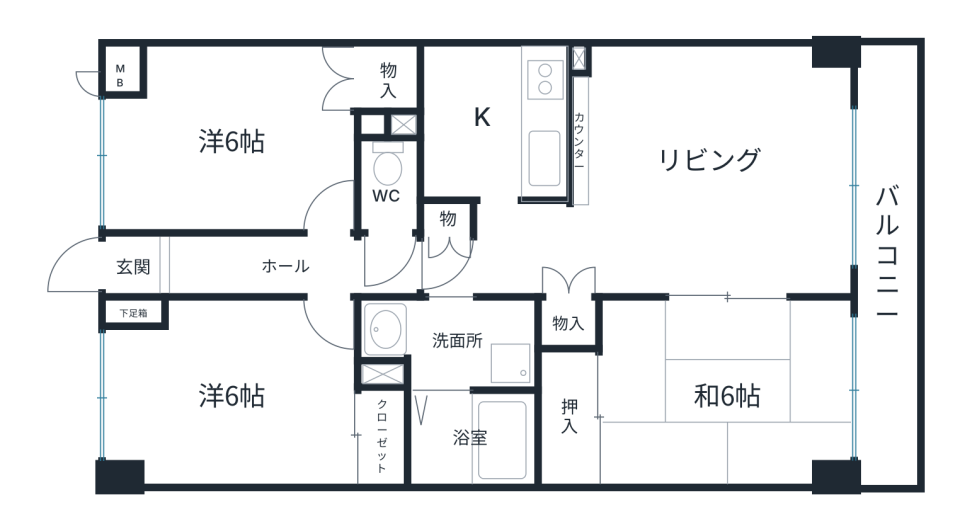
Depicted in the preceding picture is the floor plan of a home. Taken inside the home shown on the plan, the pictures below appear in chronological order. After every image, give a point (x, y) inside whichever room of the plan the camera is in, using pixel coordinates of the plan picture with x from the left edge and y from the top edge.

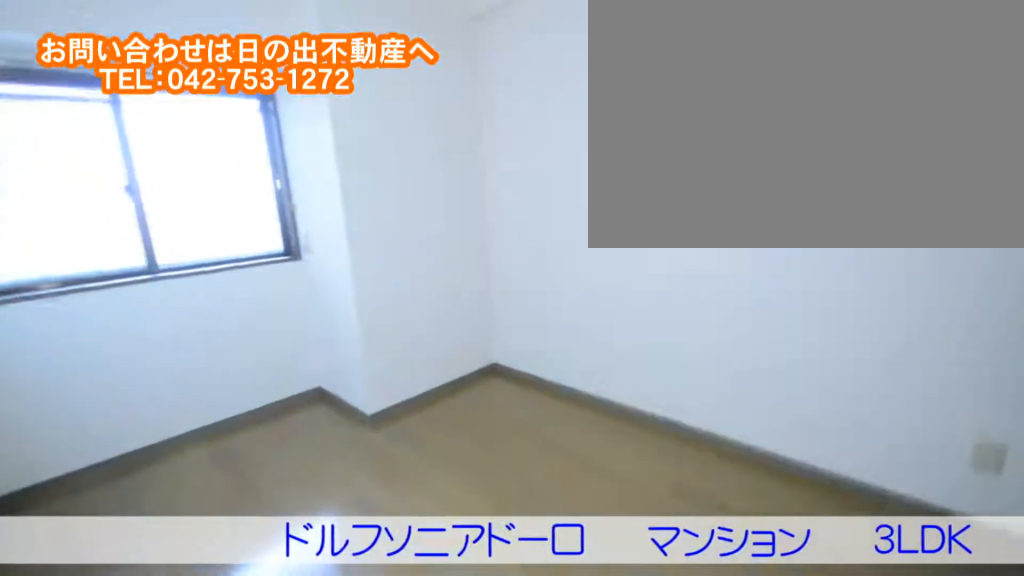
(166, 135)
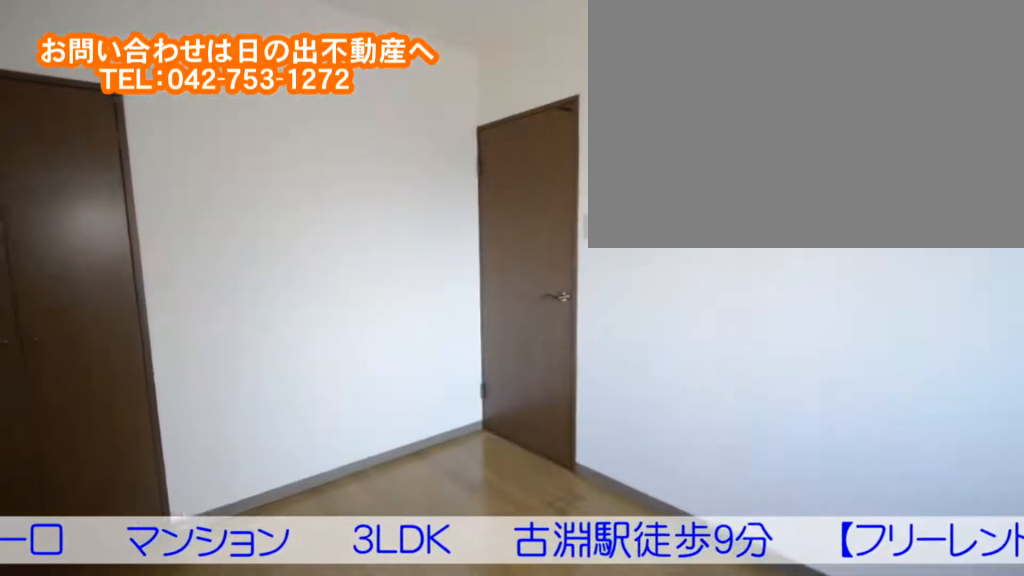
(166, 134)
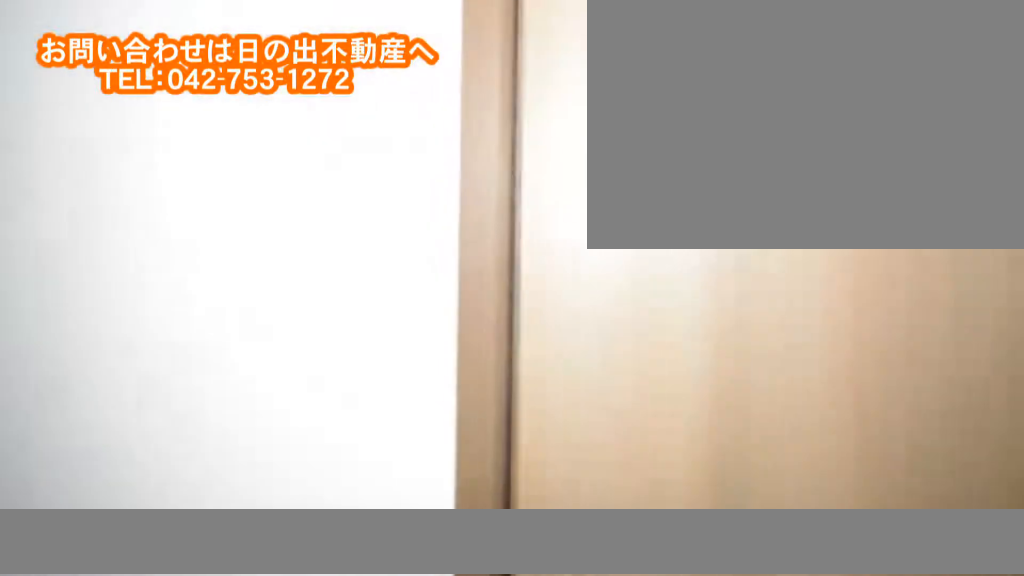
(178, 418)
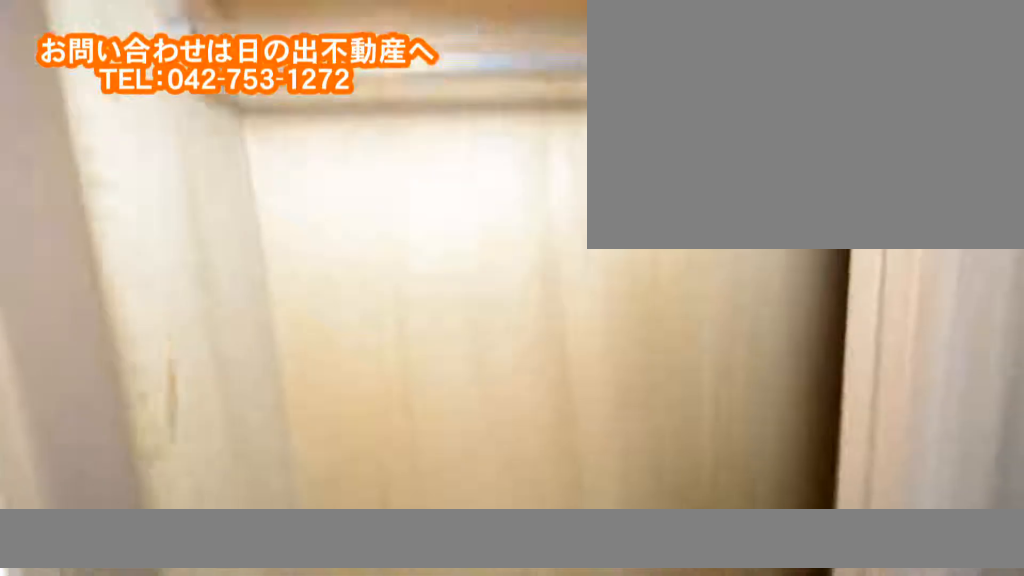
(178, 419)
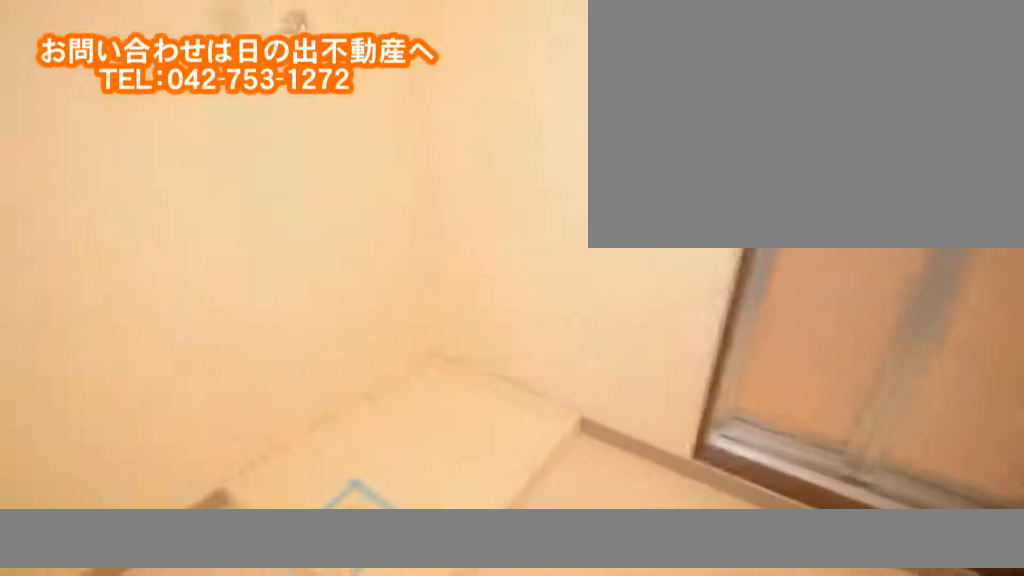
(484, 335)
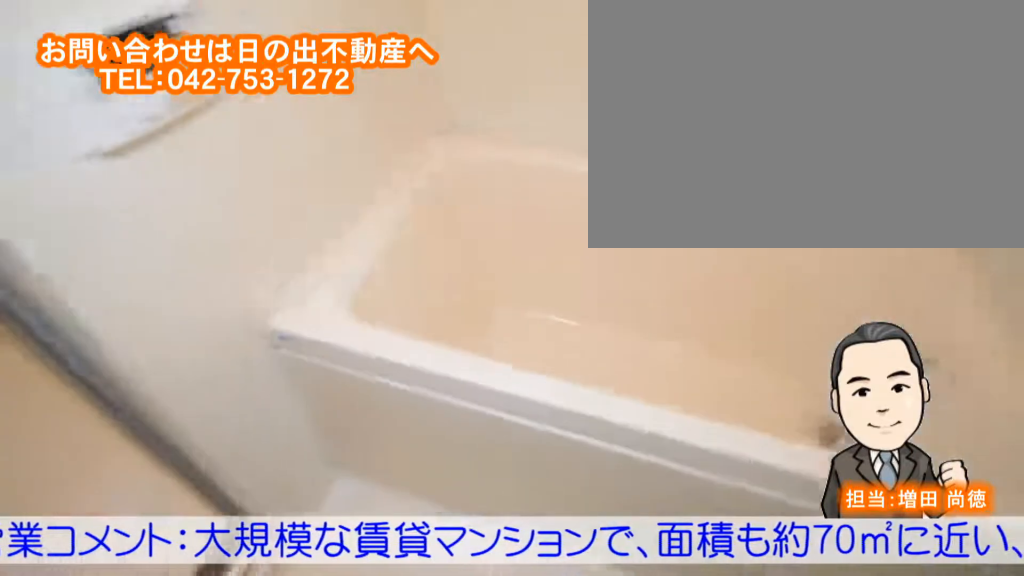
(472, 439)
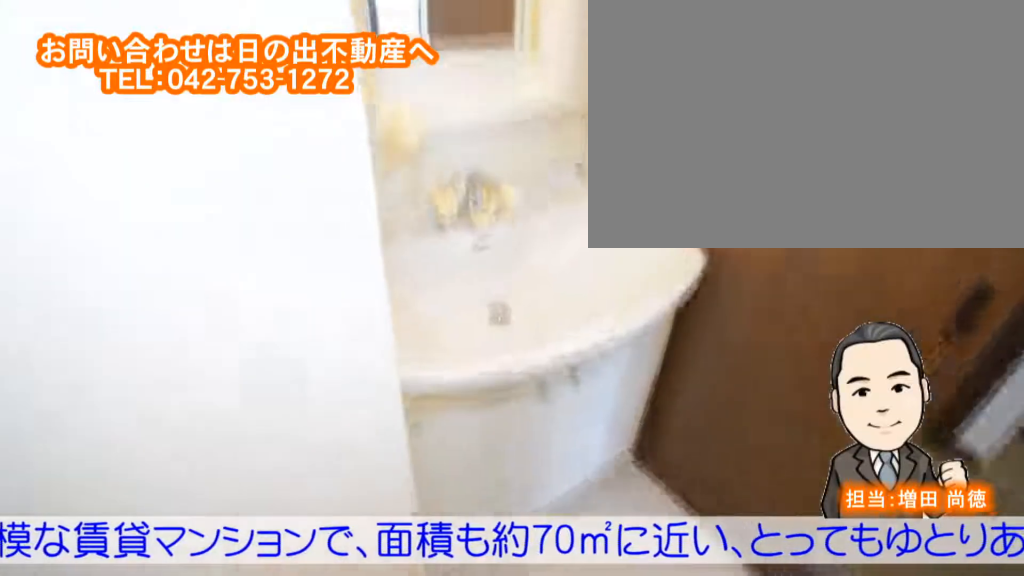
(484, 335)
